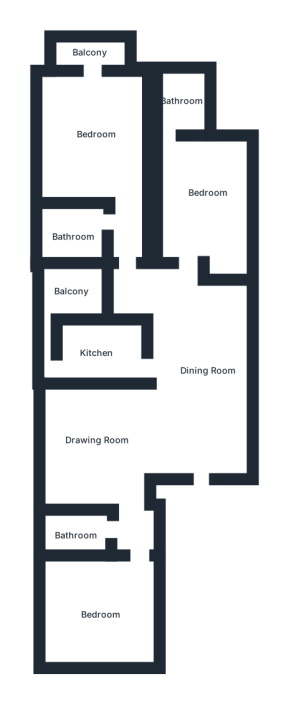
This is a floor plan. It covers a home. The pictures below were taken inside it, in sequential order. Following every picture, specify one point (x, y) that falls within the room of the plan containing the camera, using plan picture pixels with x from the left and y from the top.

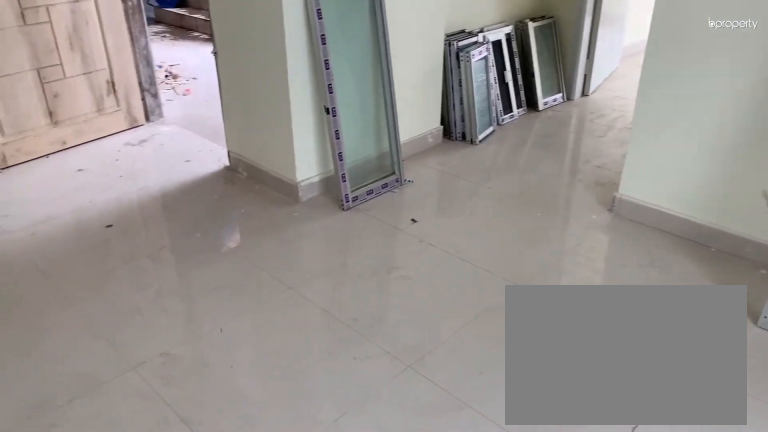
(91, 435)
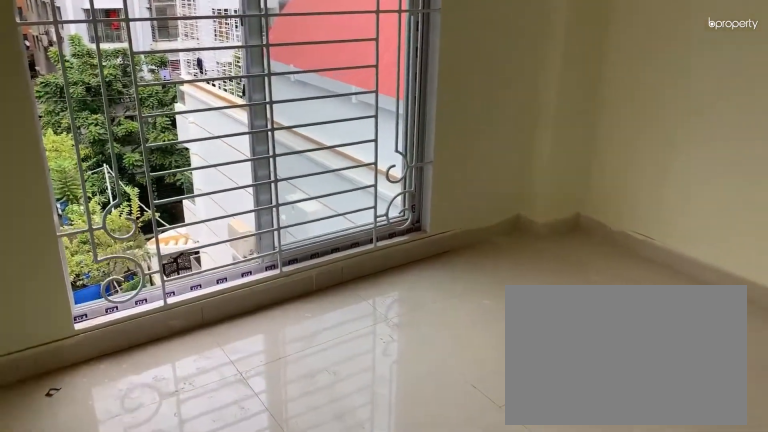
(99, 612)
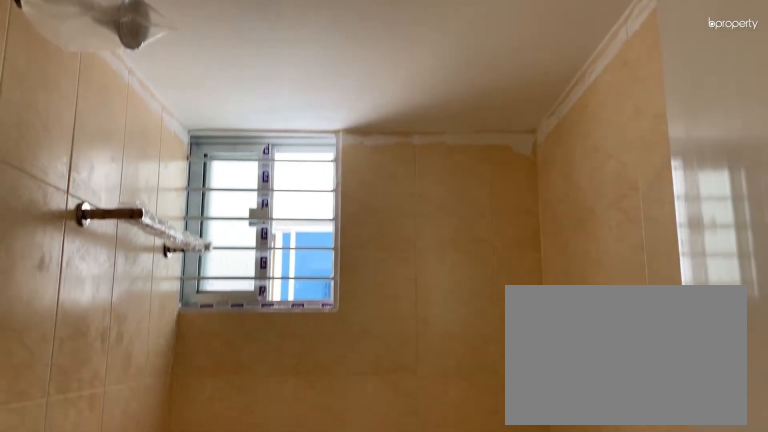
(81, 529)
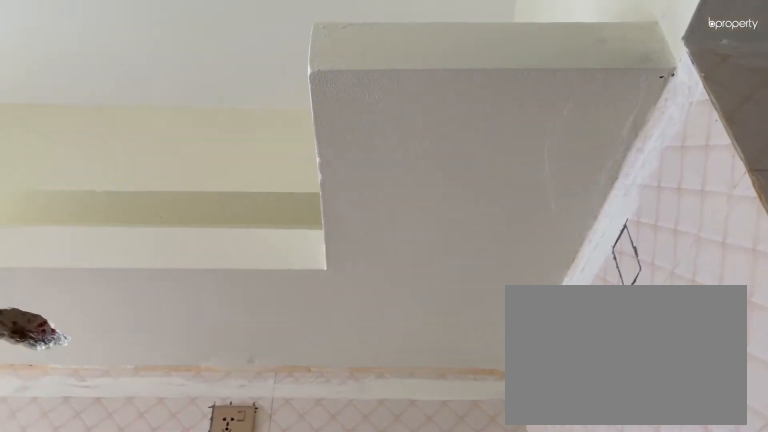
(100, 349)
